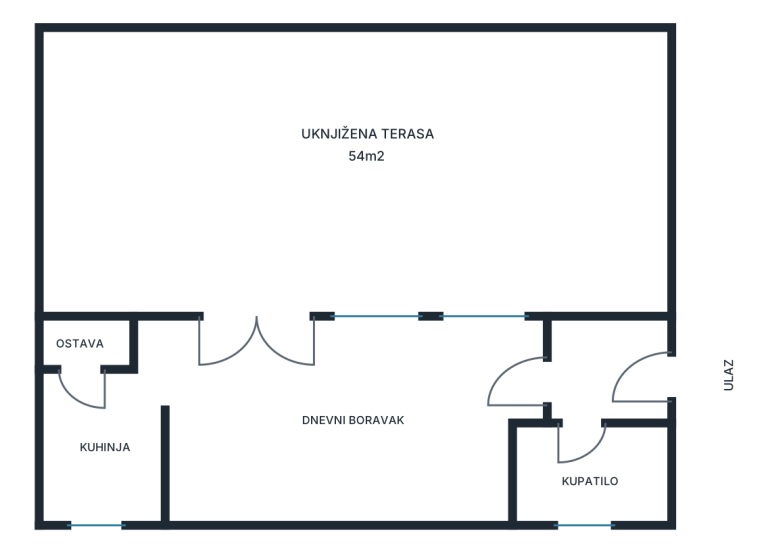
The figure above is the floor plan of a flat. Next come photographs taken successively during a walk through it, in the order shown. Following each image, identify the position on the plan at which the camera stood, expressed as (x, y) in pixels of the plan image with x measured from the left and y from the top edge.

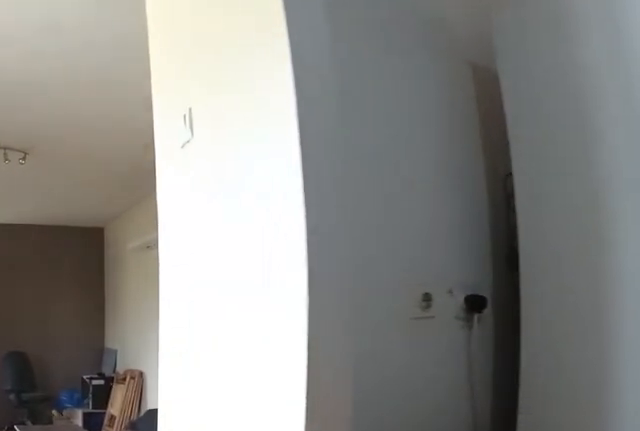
(81, 377)
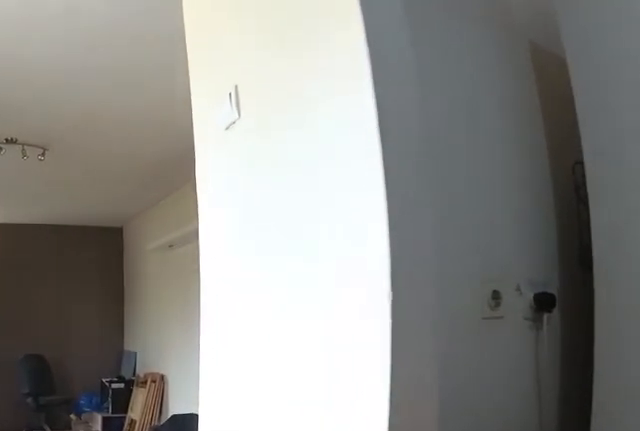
(92, 376)
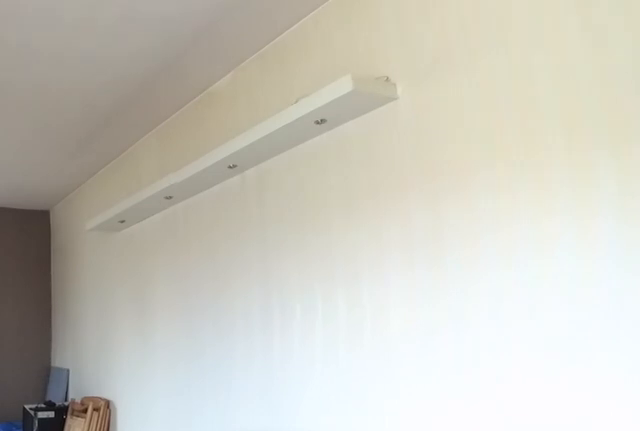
(213, 377)
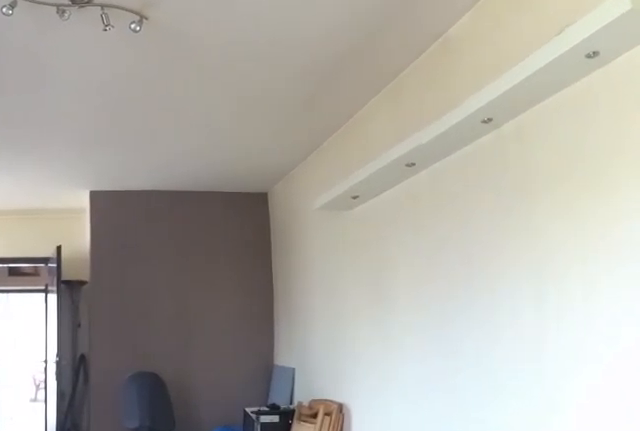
(213, 377)
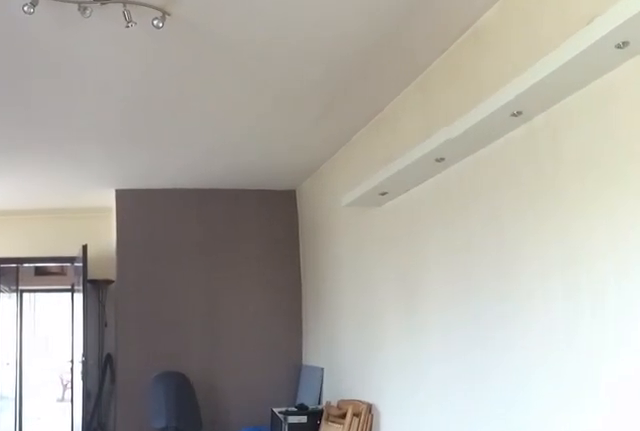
(213, 377)
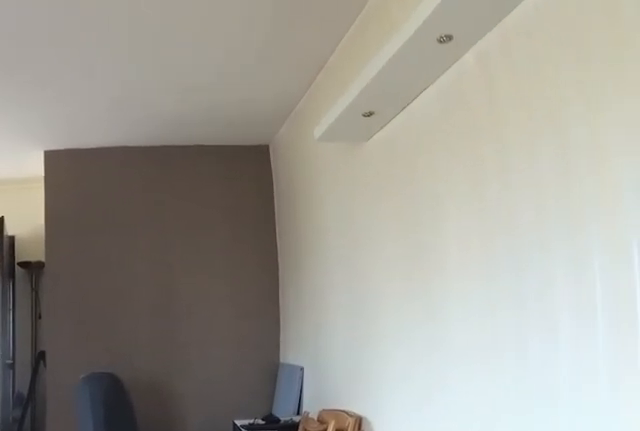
(238, 407)
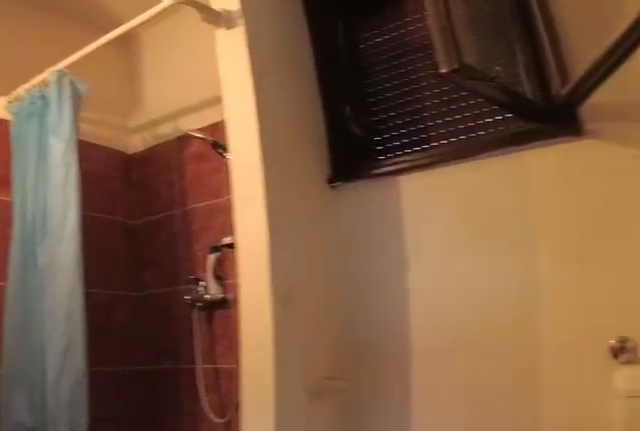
(530, 395)
